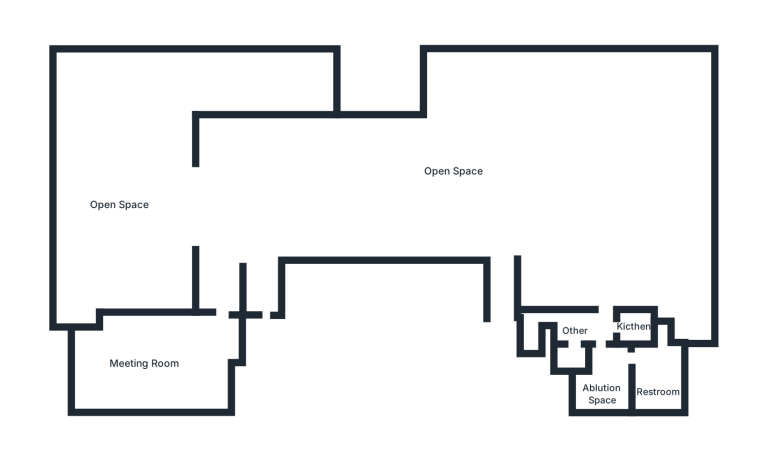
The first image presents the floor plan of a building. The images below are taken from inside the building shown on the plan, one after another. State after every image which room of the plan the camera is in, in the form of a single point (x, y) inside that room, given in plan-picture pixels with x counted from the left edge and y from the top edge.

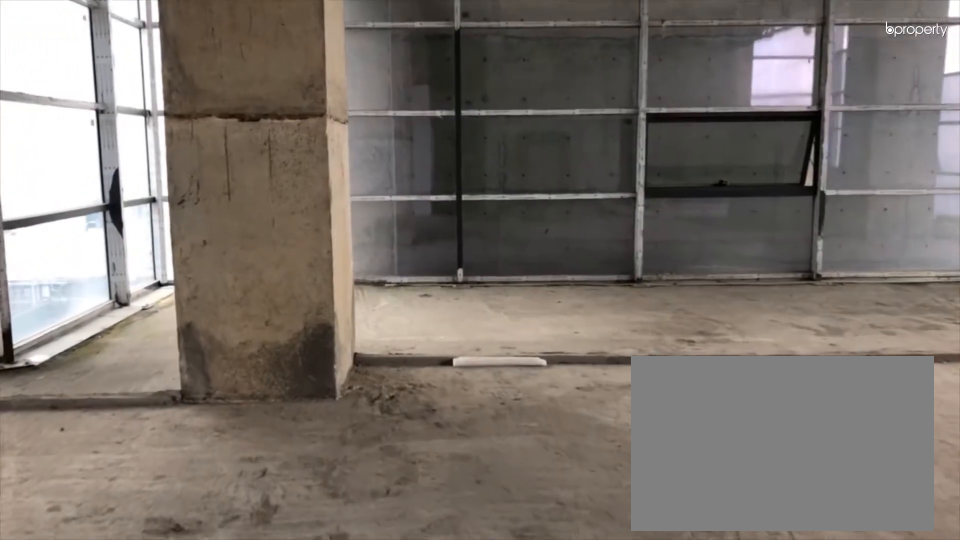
(499, 216)
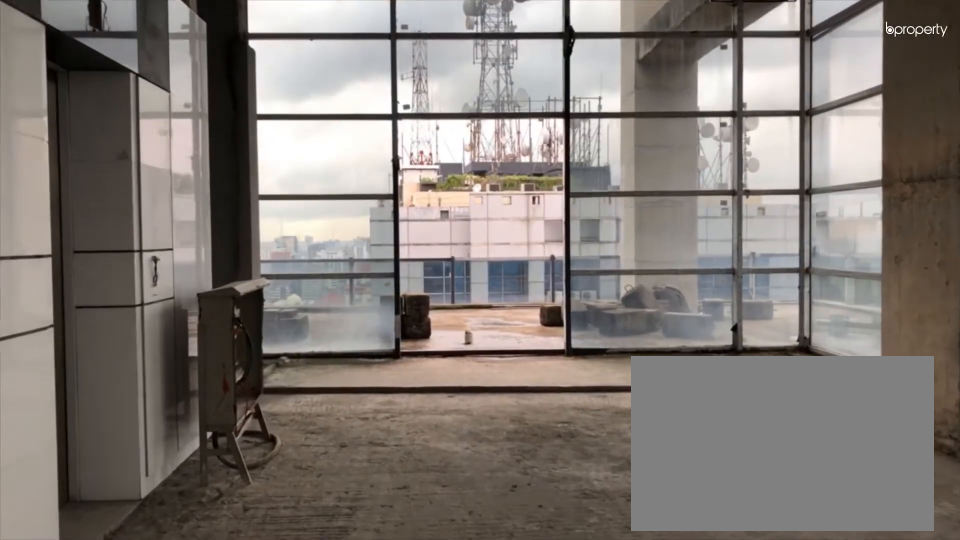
(251, 197)
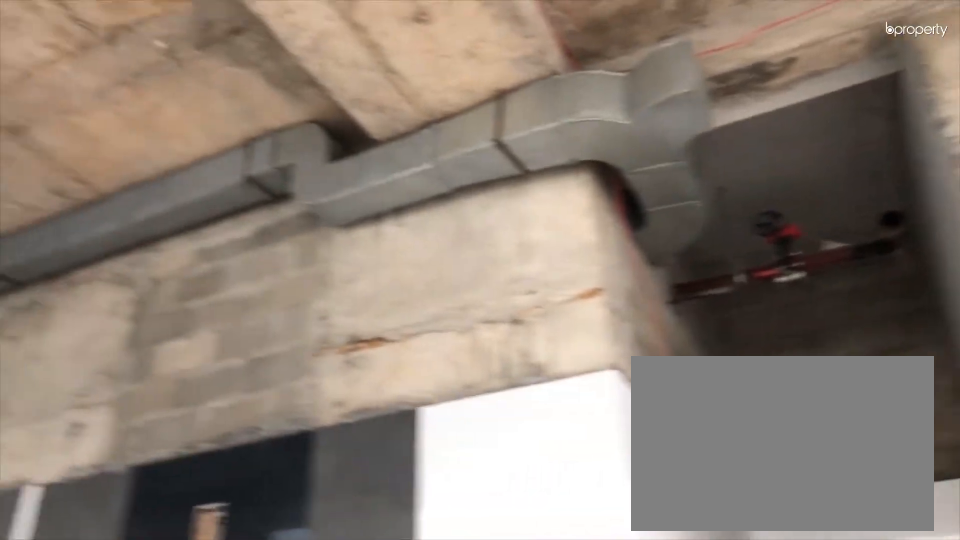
(251, 197)
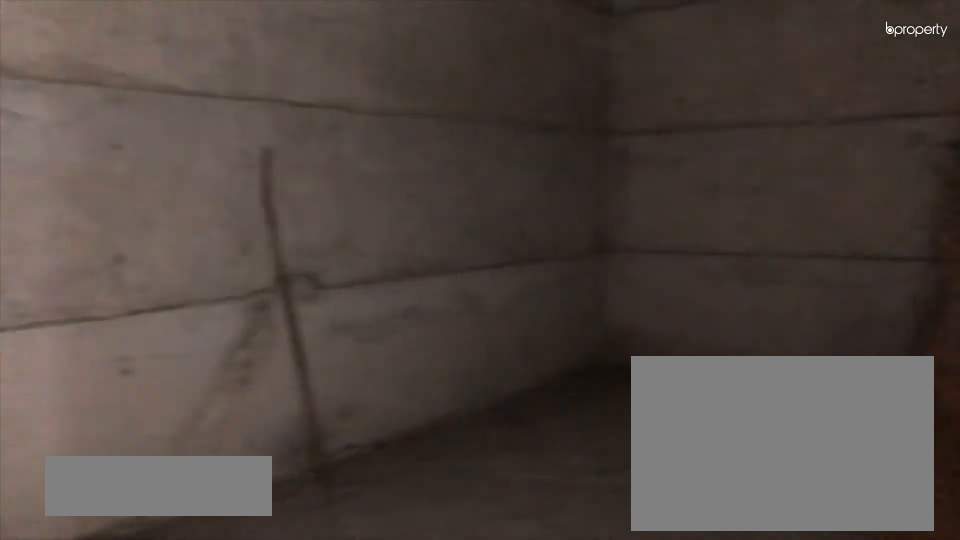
(167, 353)
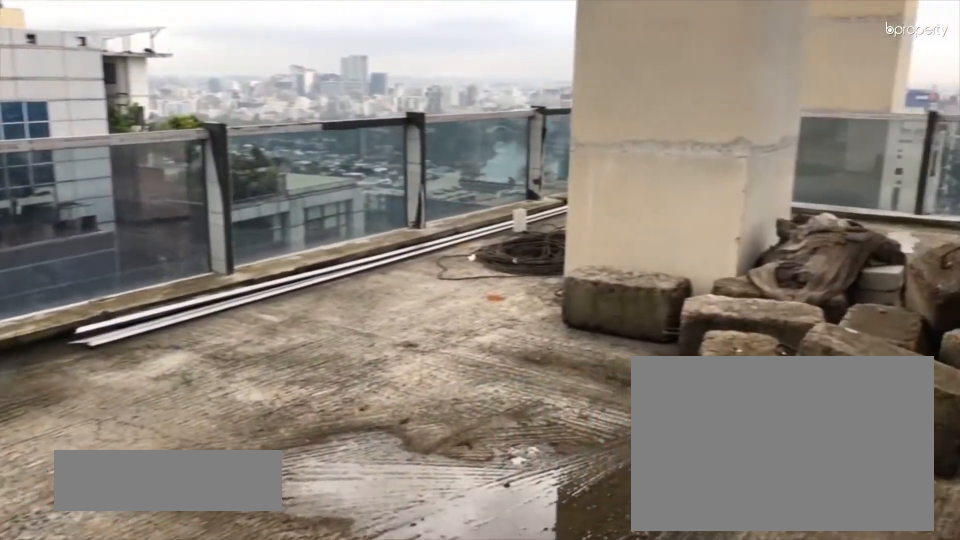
(127, 212)
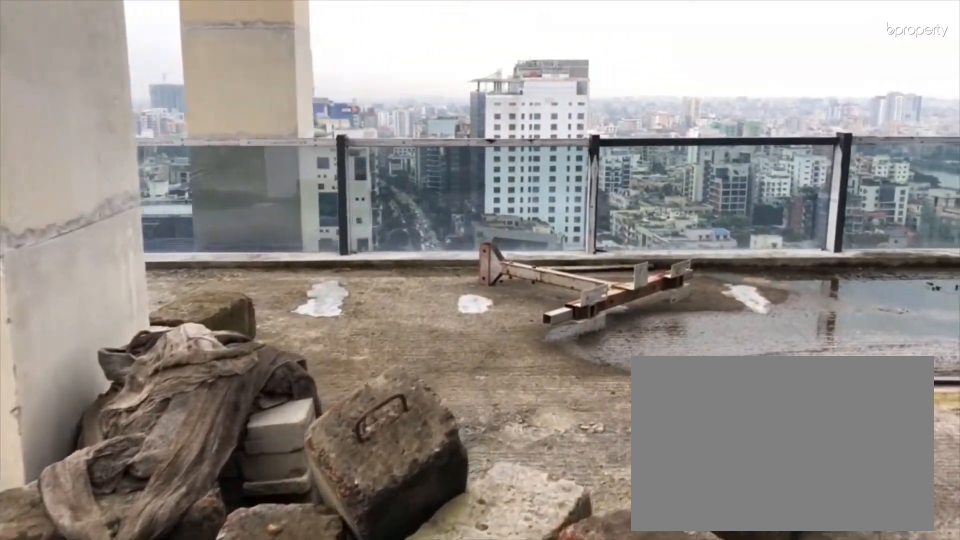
(144, 94)
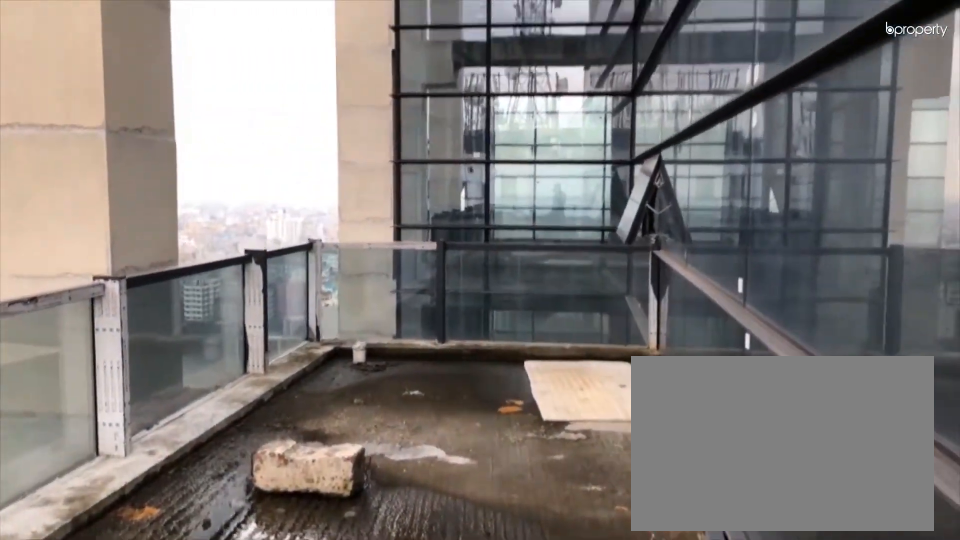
(144, 94)
